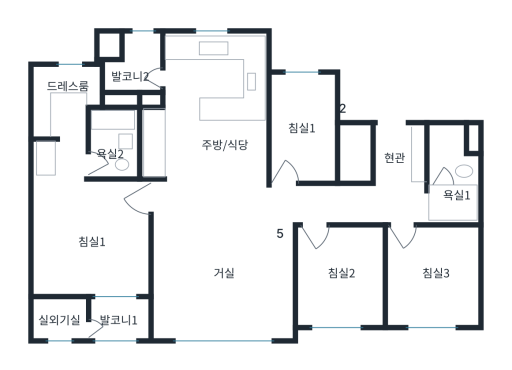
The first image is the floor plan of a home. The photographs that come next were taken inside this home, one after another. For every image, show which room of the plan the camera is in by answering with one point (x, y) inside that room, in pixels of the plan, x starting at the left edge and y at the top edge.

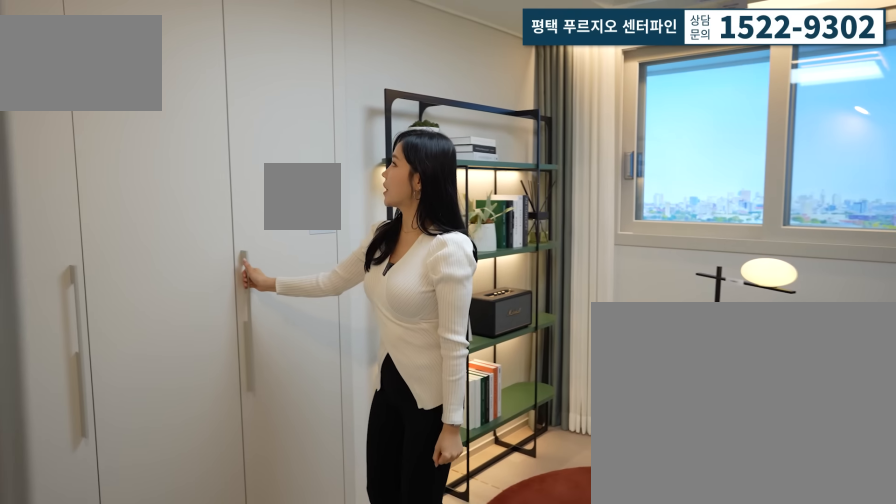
(344, 289)
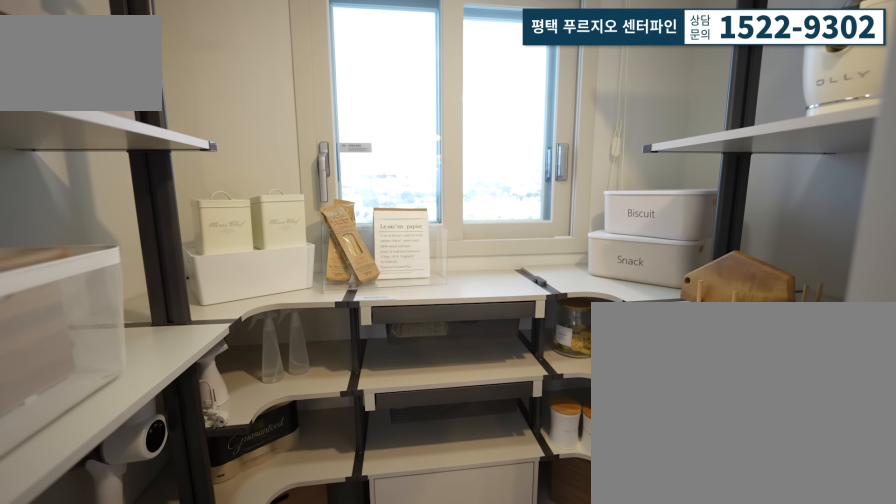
(301, 143)
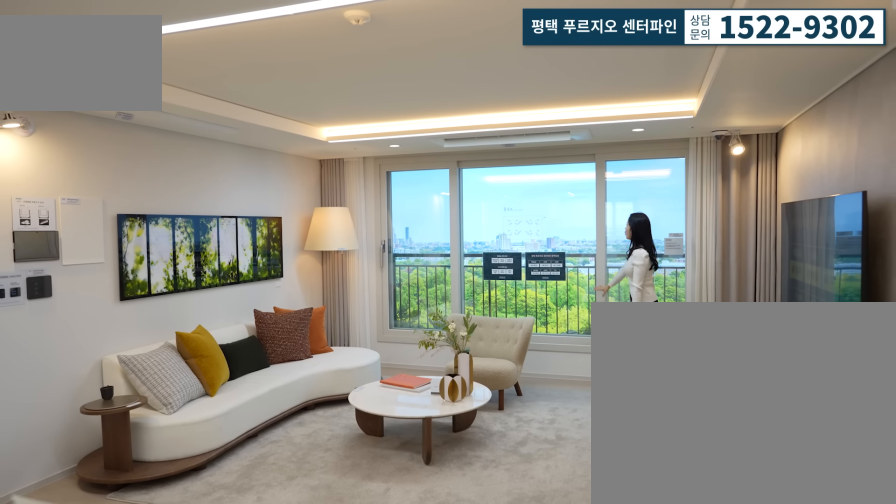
(219, 285)
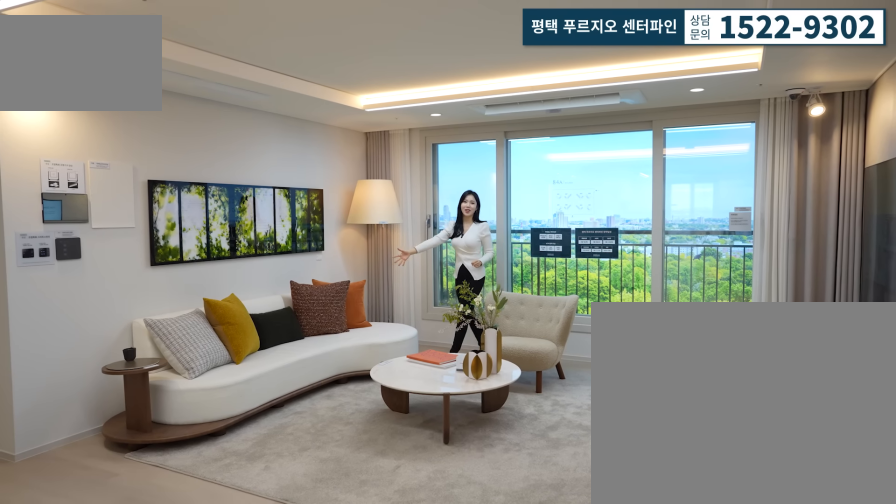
(219, 285)
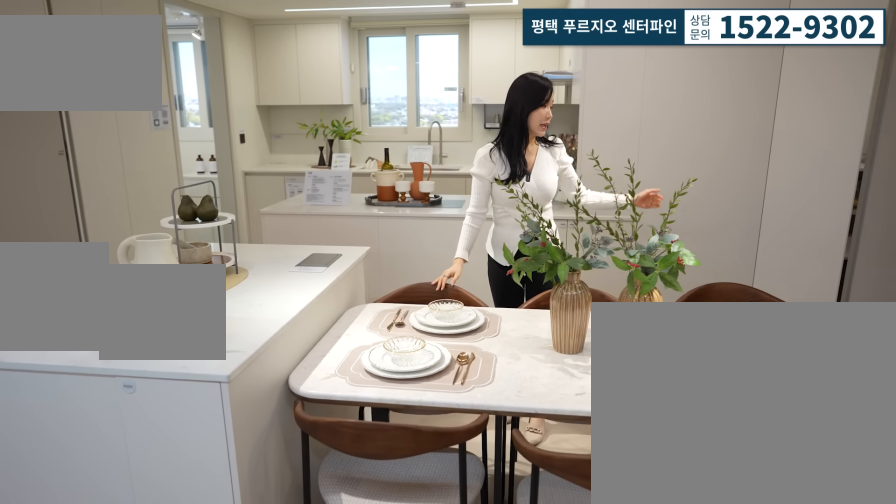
(219, 124)
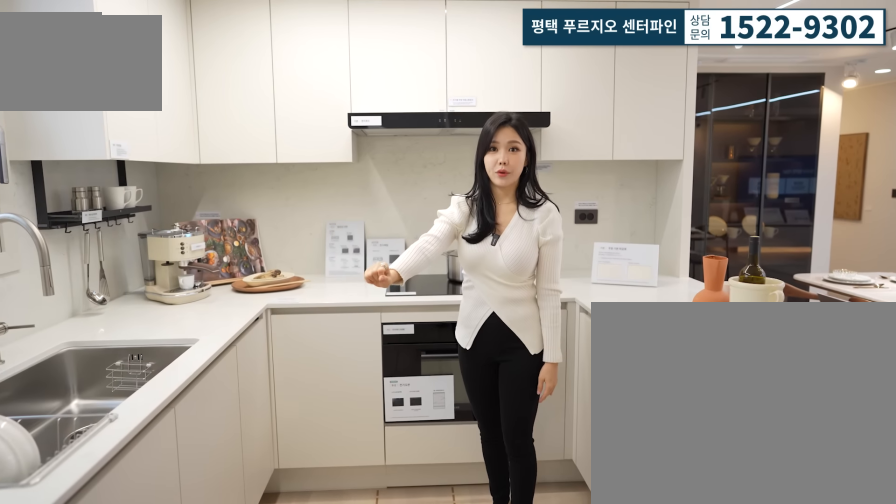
(219, 124)
